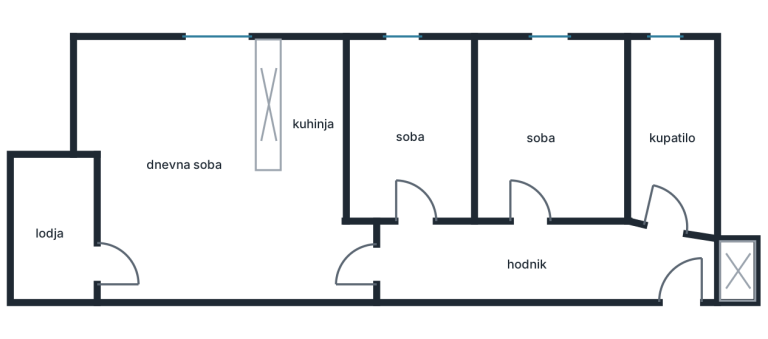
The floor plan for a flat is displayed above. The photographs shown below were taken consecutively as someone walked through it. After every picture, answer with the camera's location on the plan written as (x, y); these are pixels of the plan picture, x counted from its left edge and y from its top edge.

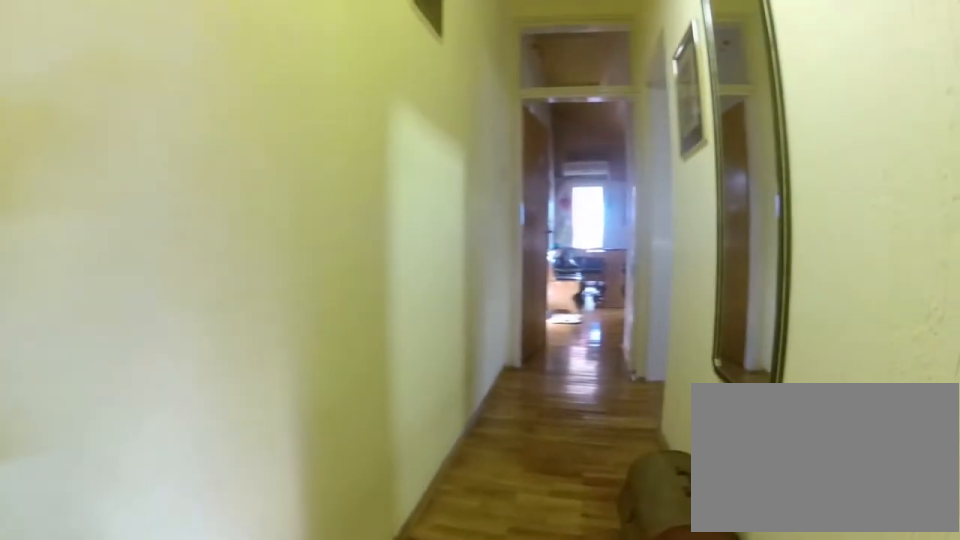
(532, 245)
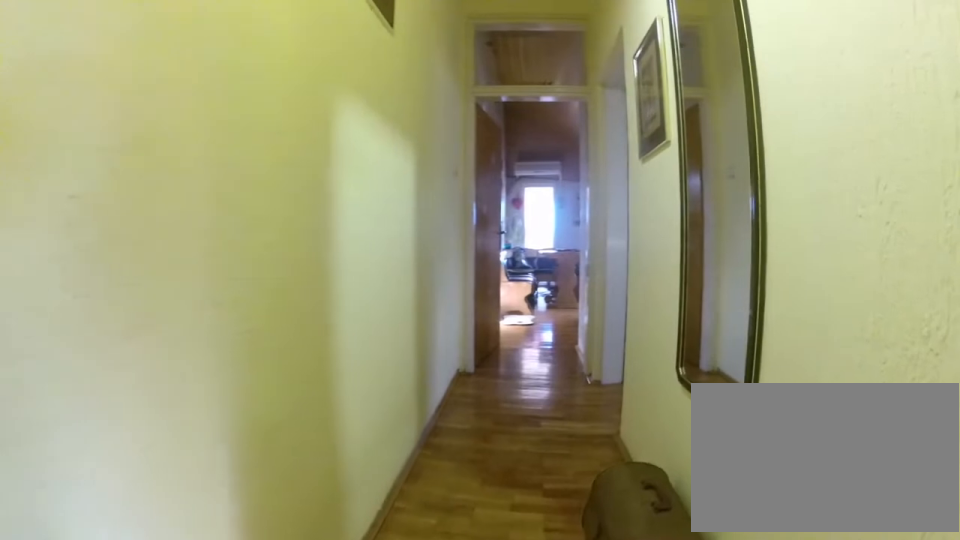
(528, 251)
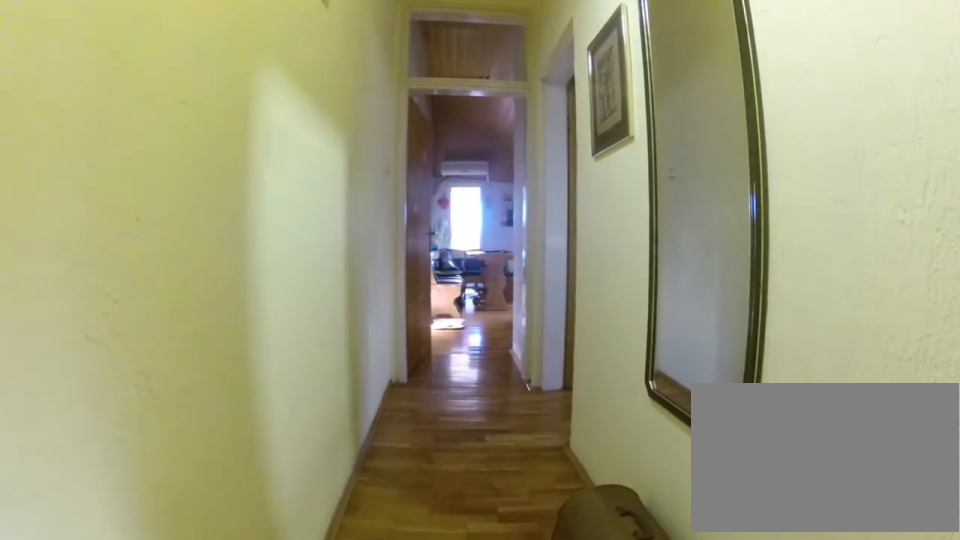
(521, 255)
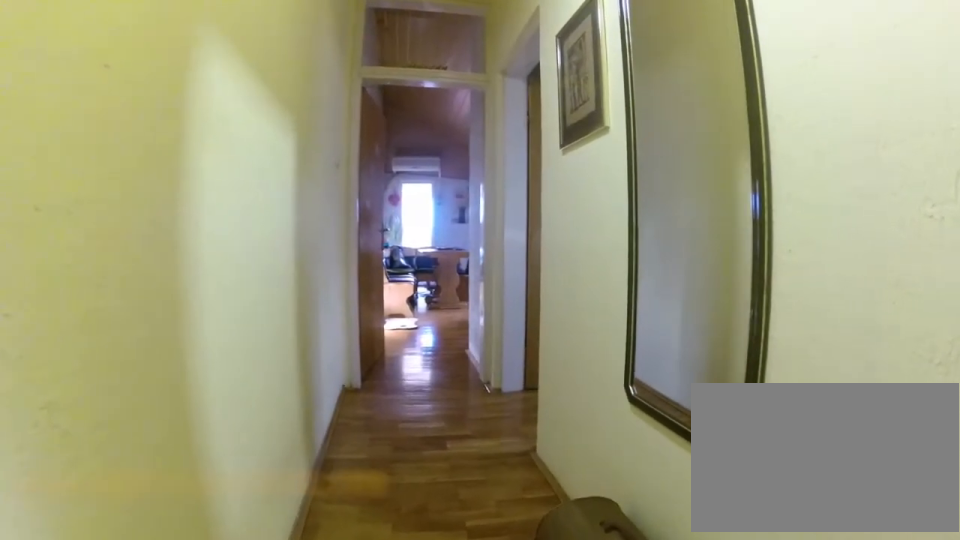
(515, 254)
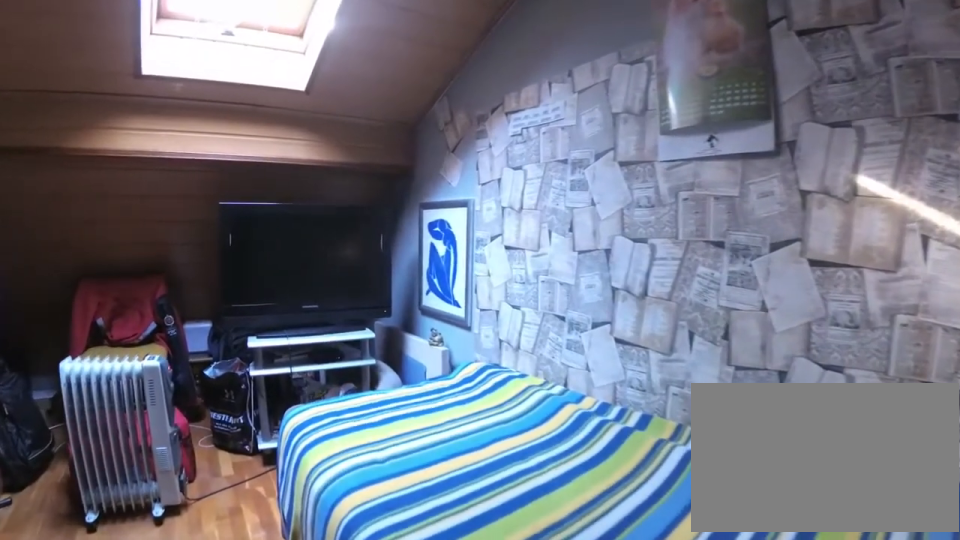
(414, 200)
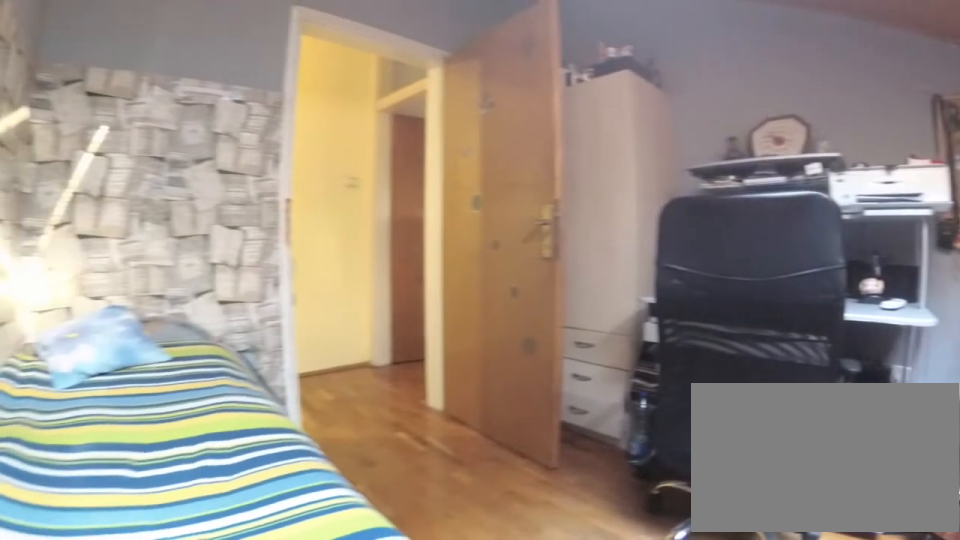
(457, 93)
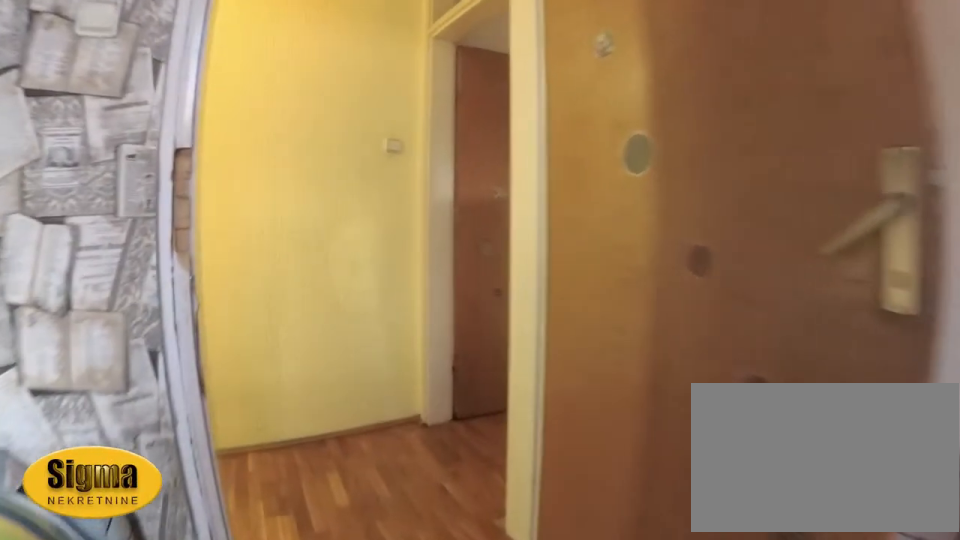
(417, 145)
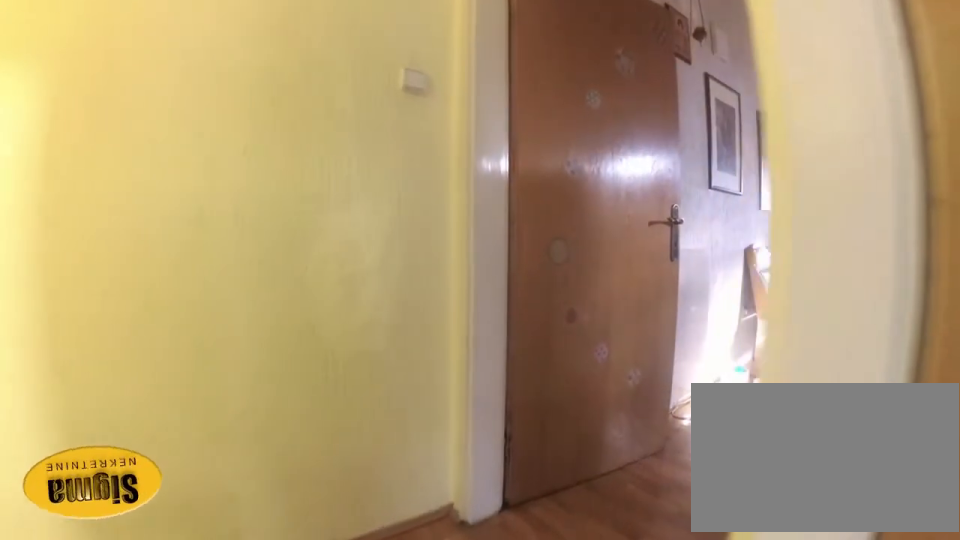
(410, 201)
